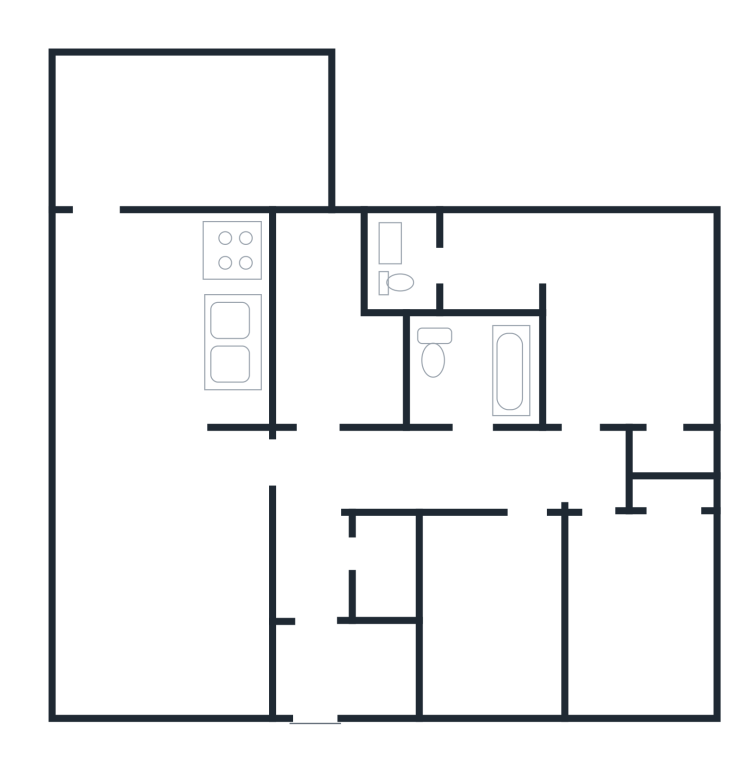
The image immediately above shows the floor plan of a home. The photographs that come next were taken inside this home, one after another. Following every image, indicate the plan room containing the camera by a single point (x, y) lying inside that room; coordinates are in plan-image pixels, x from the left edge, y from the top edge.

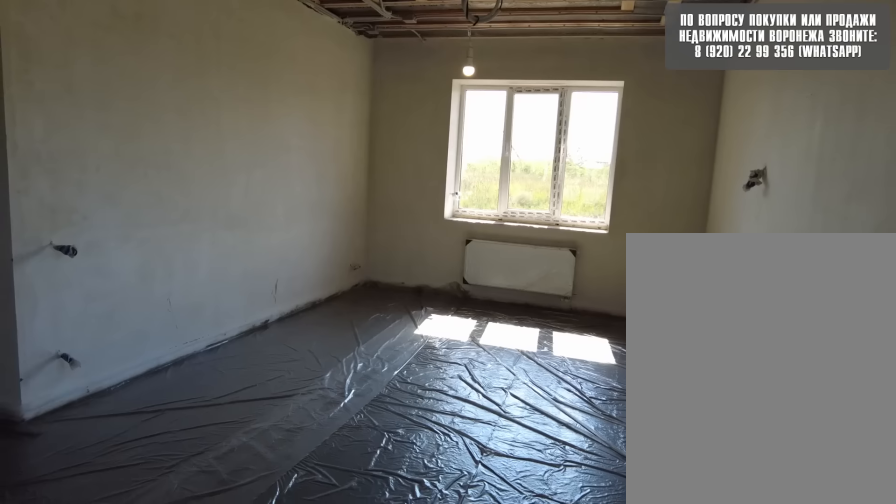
(128, 350)
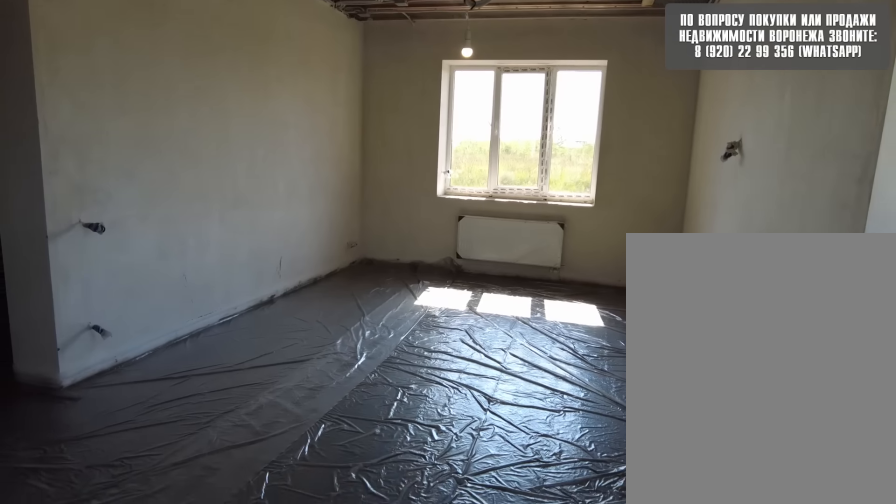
(130, 327)
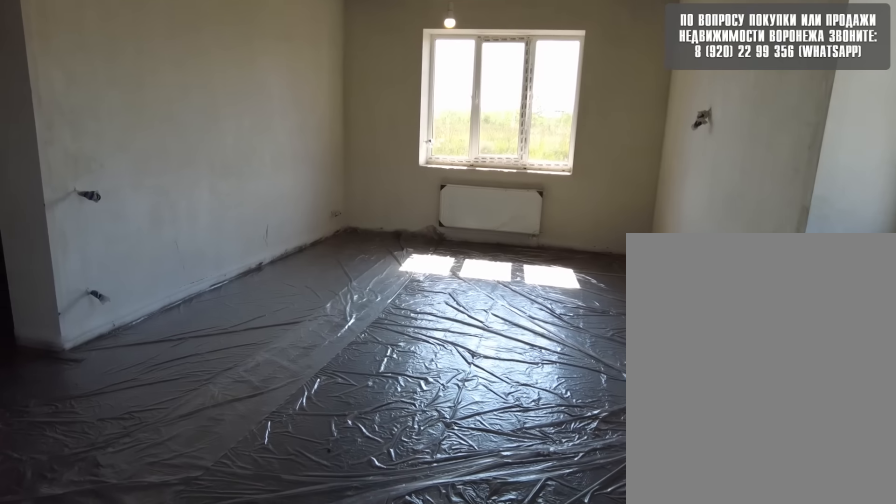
(130, 306)
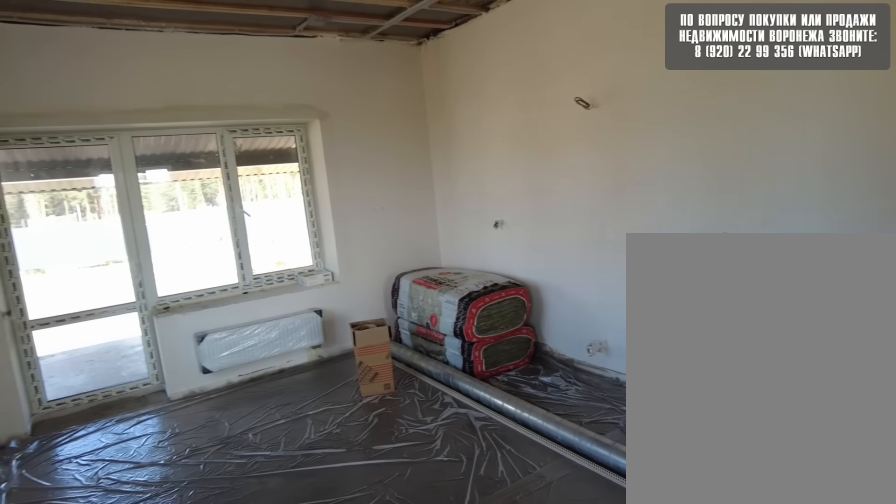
(131, 275)
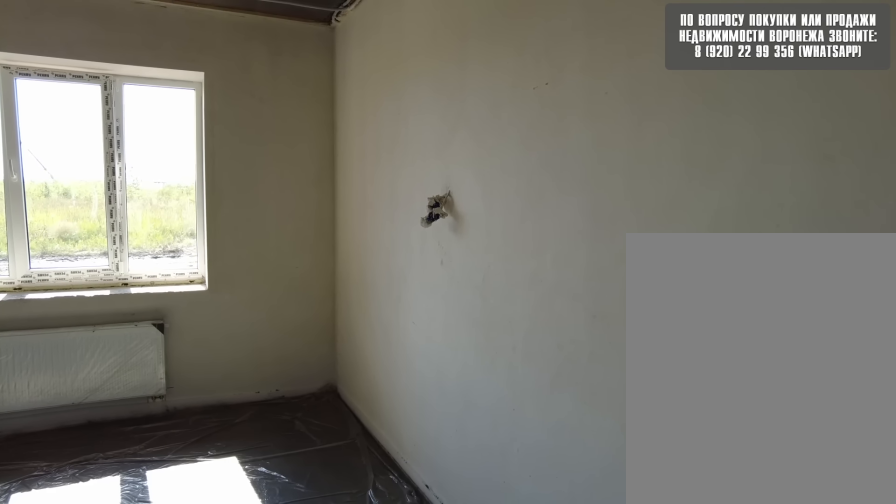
(132, 278)
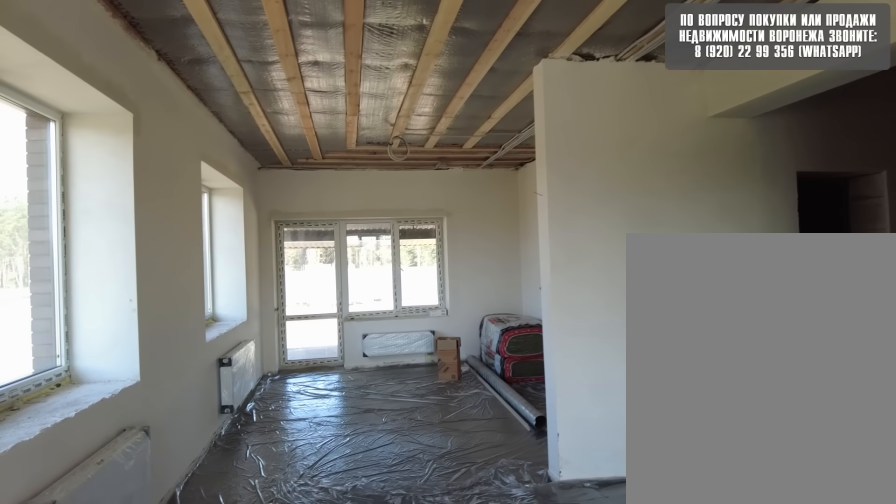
(132, 275)
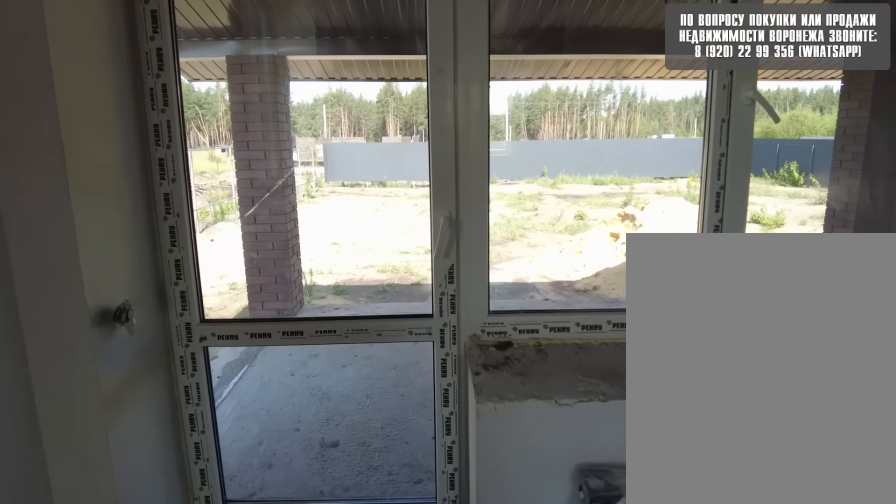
(134, 268)
